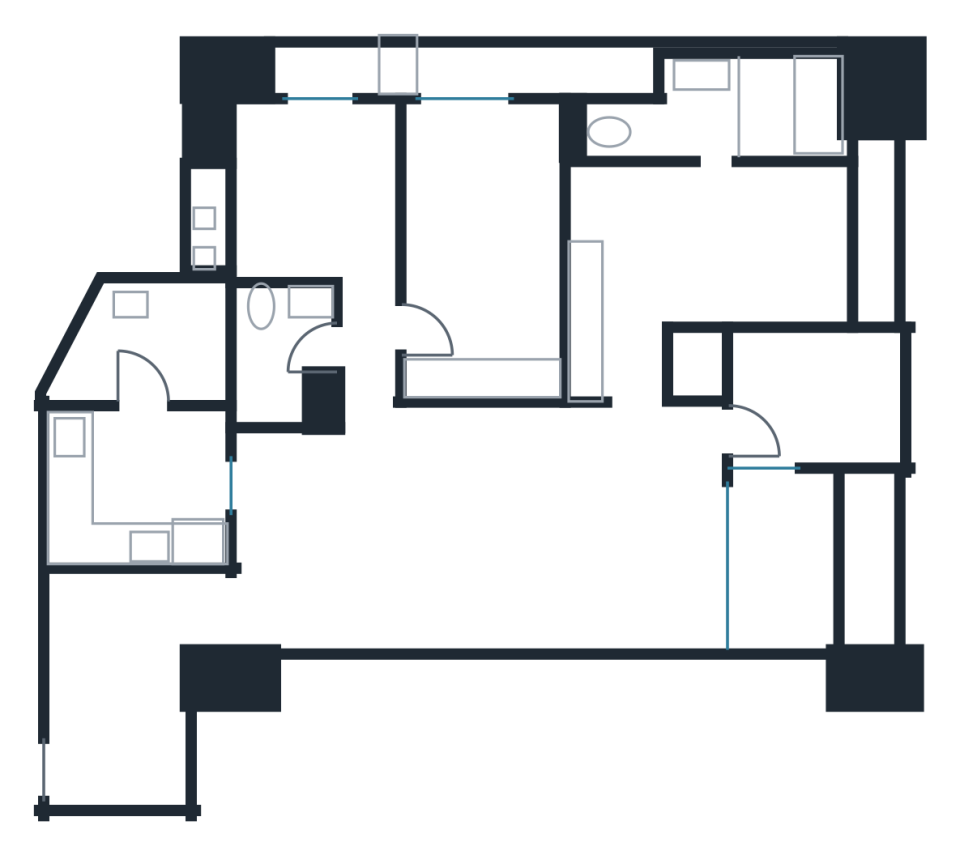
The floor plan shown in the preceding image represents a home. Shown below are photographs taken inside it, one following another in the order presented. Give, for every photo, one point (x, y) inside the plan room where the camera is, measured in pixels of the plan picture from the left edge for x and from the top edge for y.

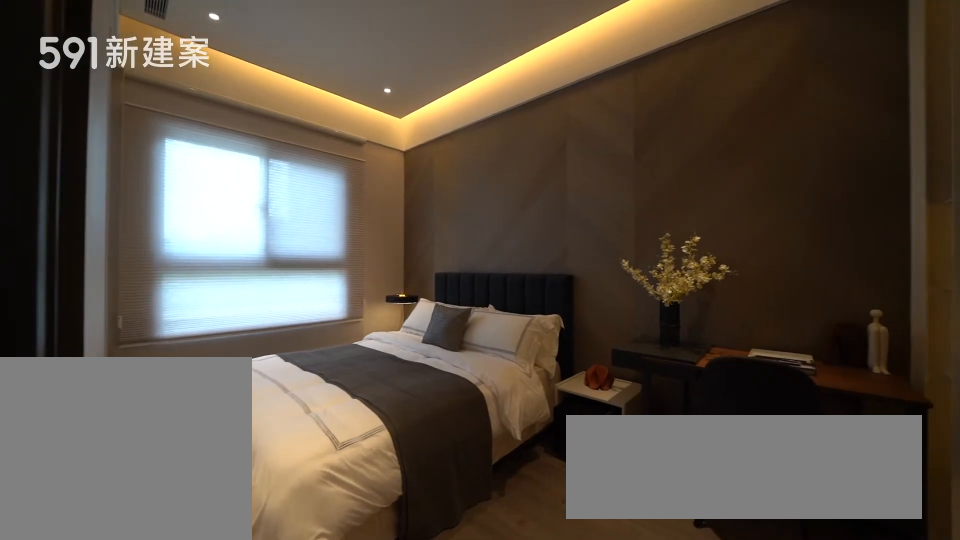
(486, 239)
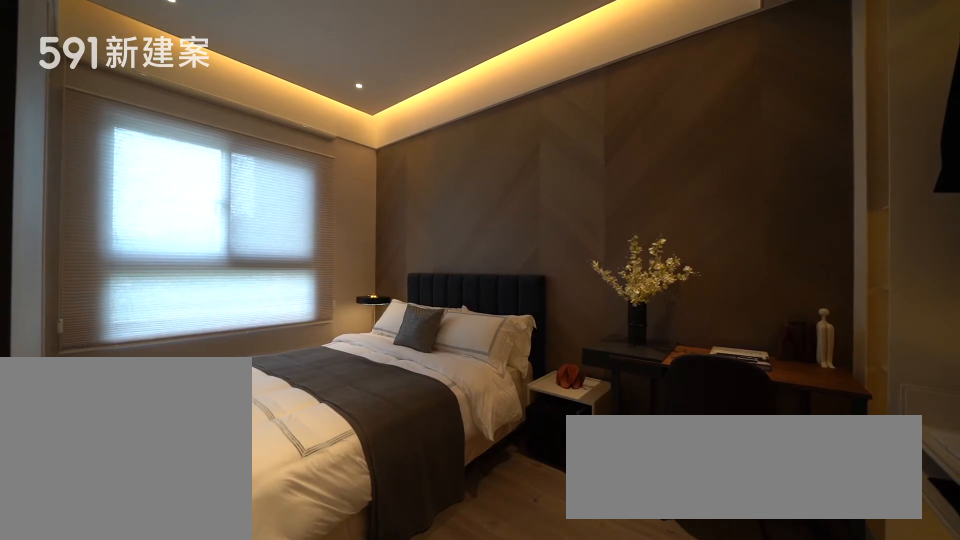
(486, 239)
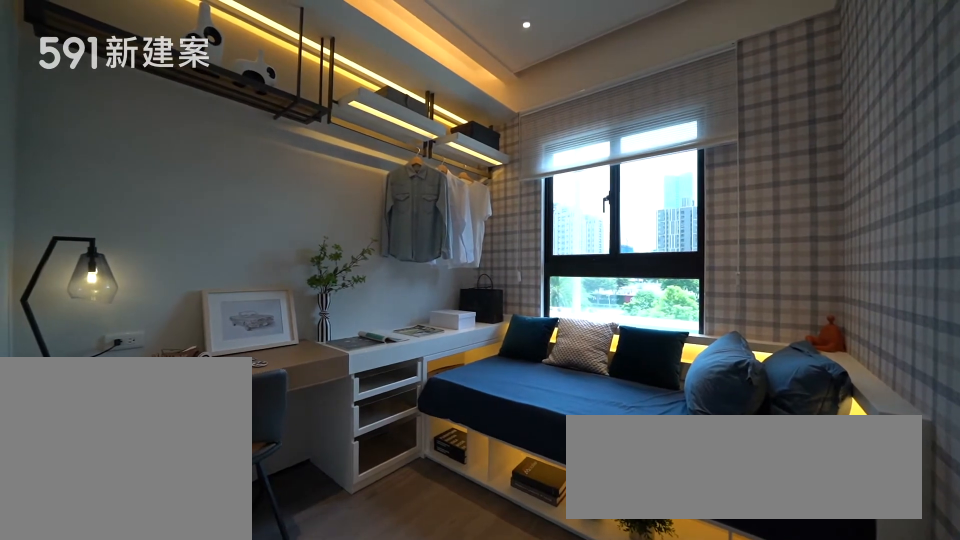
(319, 190)
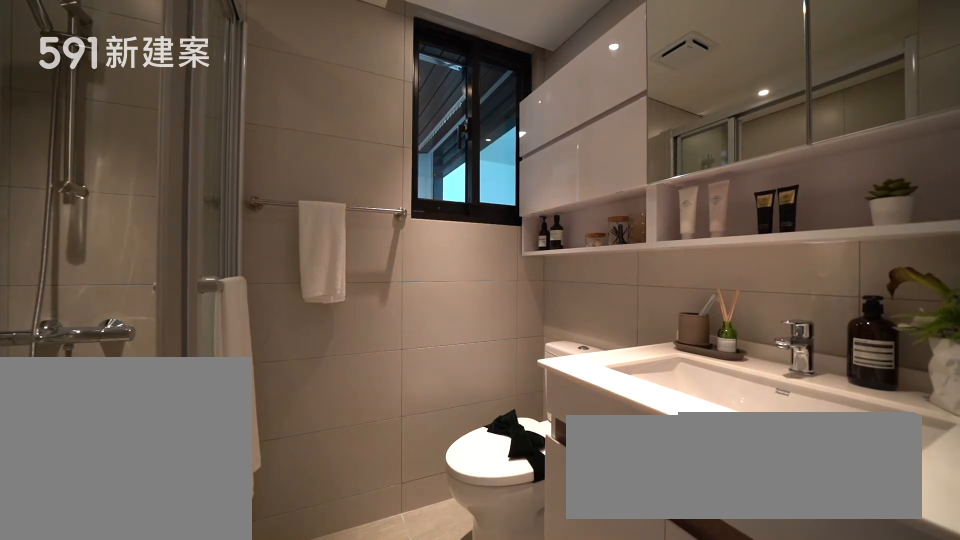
(283, 352)
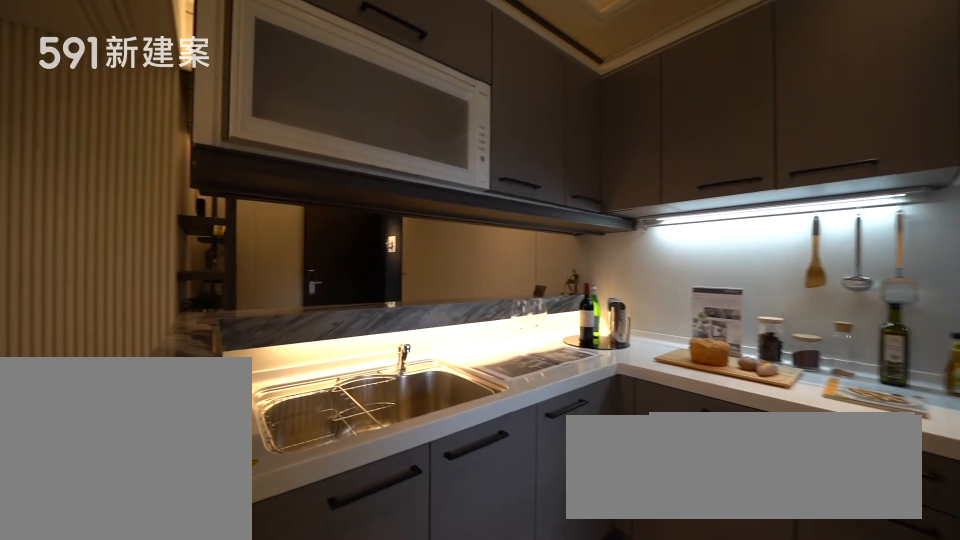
(140, 487)
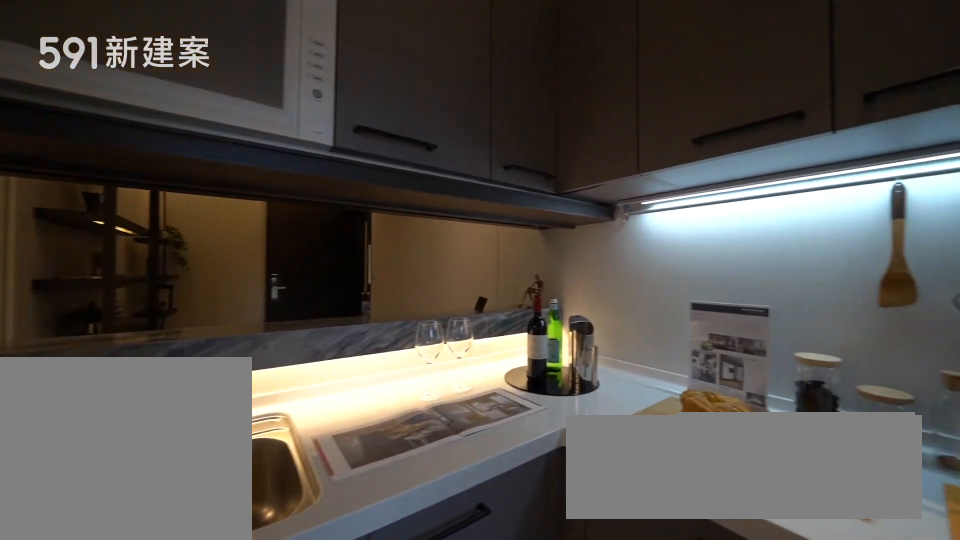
(140, 487)
